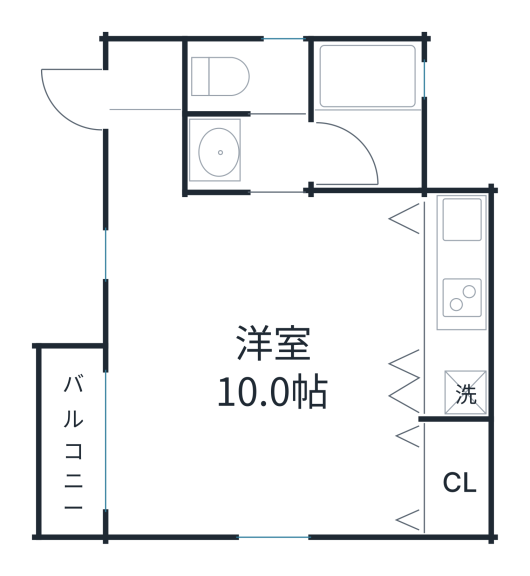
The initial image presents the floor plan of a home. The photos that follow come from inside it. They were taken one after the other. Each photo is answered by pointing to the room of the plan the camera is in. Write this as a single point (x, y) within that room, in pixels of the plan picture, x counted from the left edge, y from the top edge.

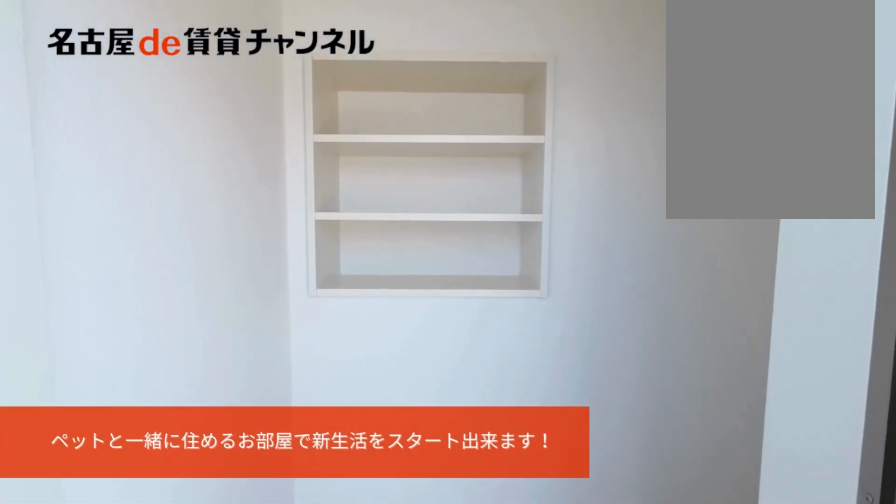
(144, 85)
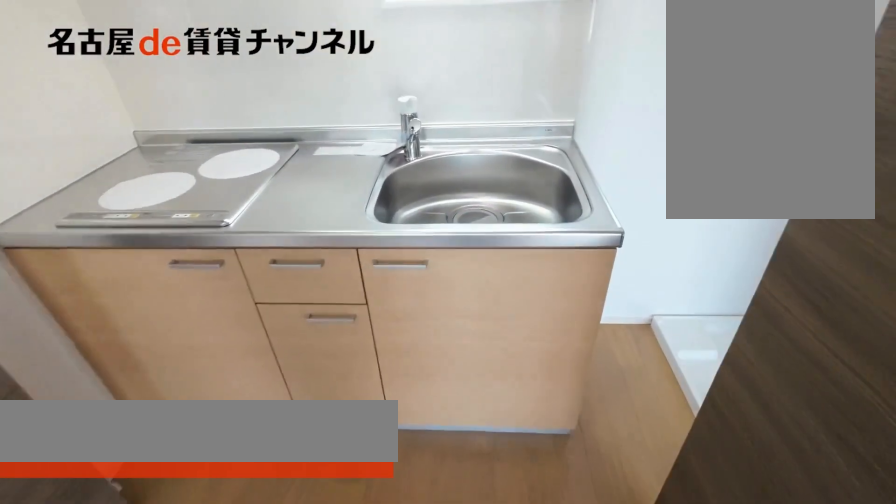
(454, 305)
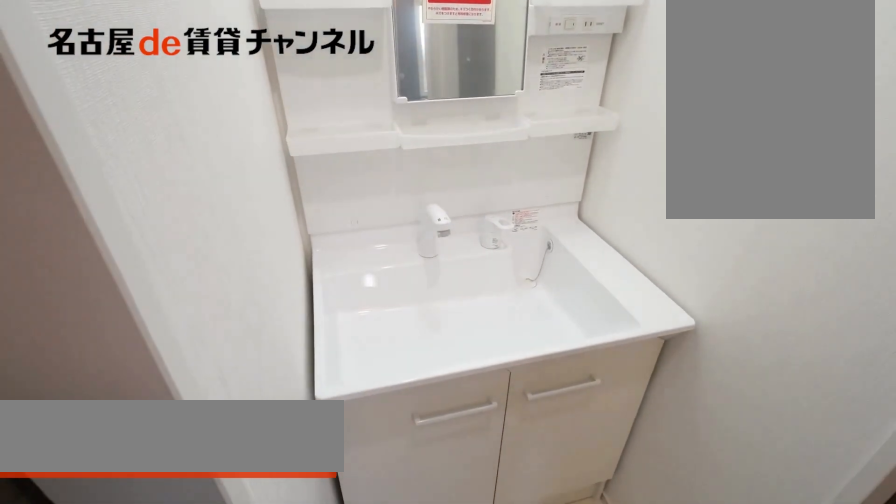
(246, 155)
